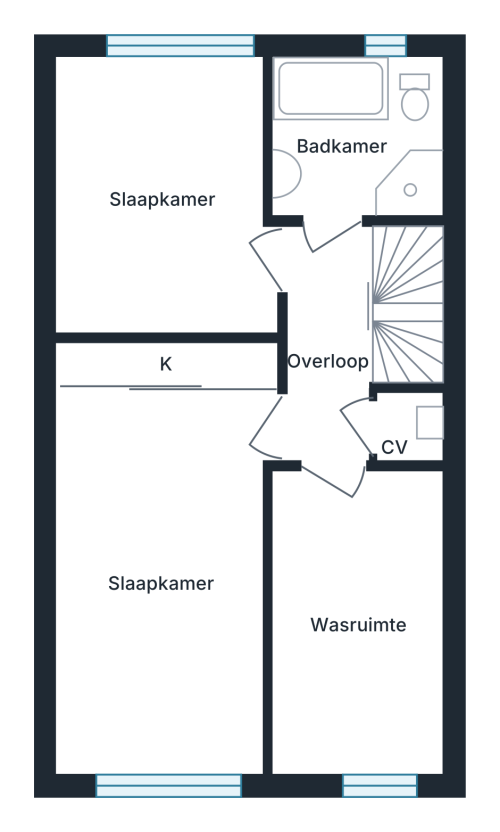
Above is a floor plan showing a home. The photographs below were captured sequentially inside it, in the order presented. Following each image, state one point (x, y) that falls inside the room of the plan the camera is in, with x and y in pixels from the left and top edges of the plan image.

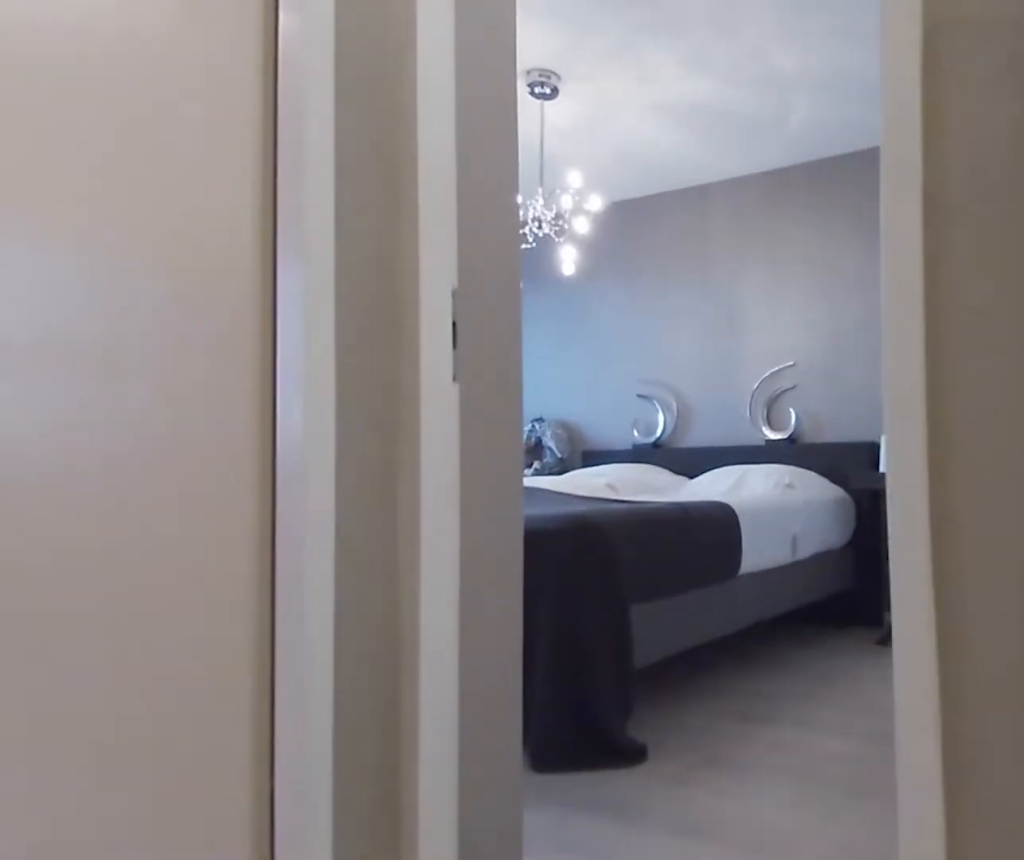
(328, 343)
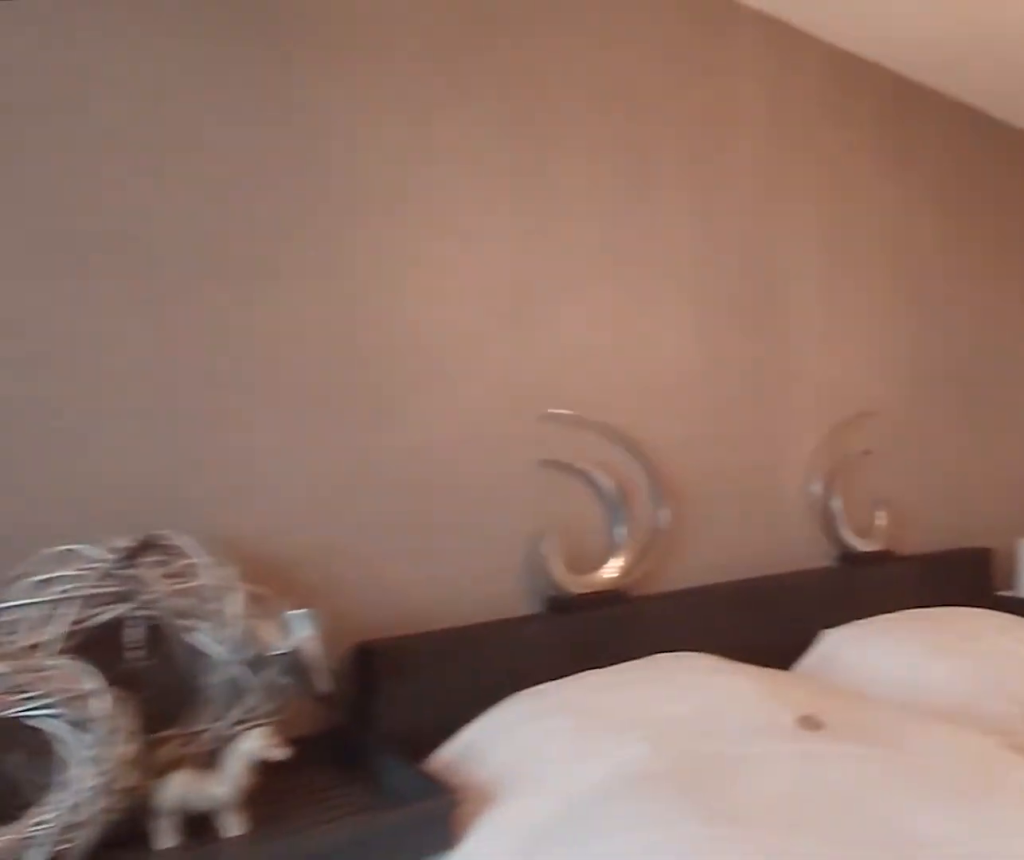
(162, 585)
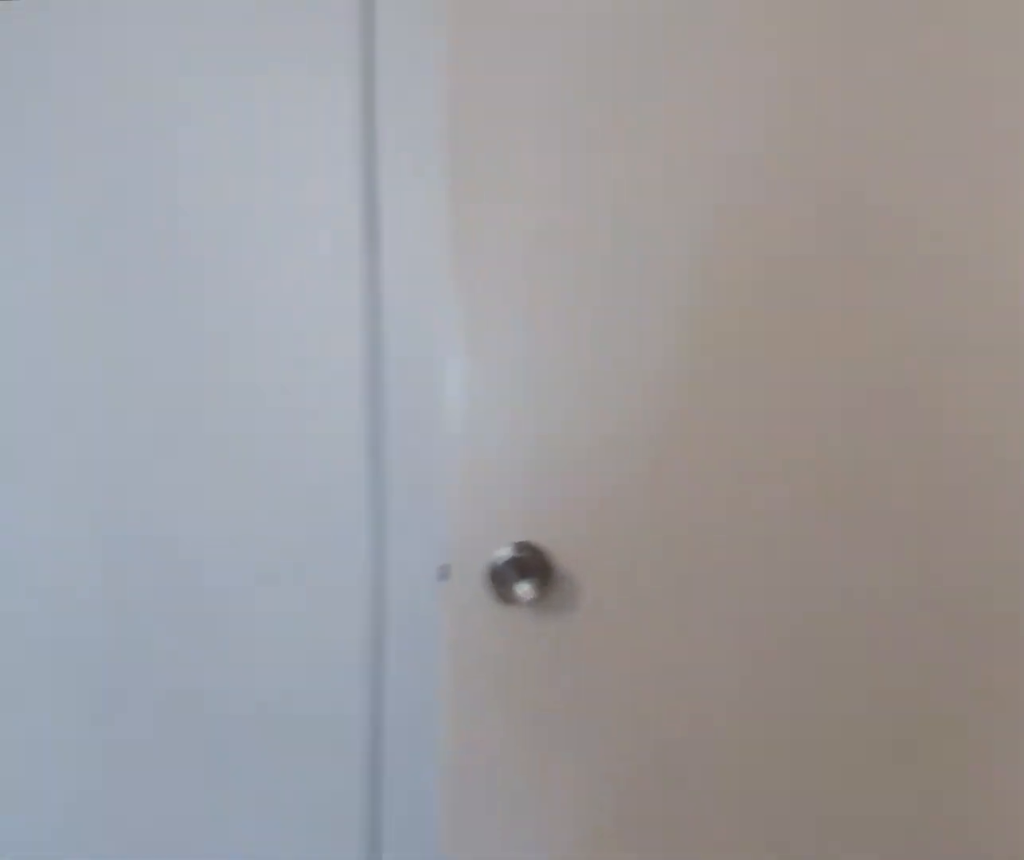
(162, 585)
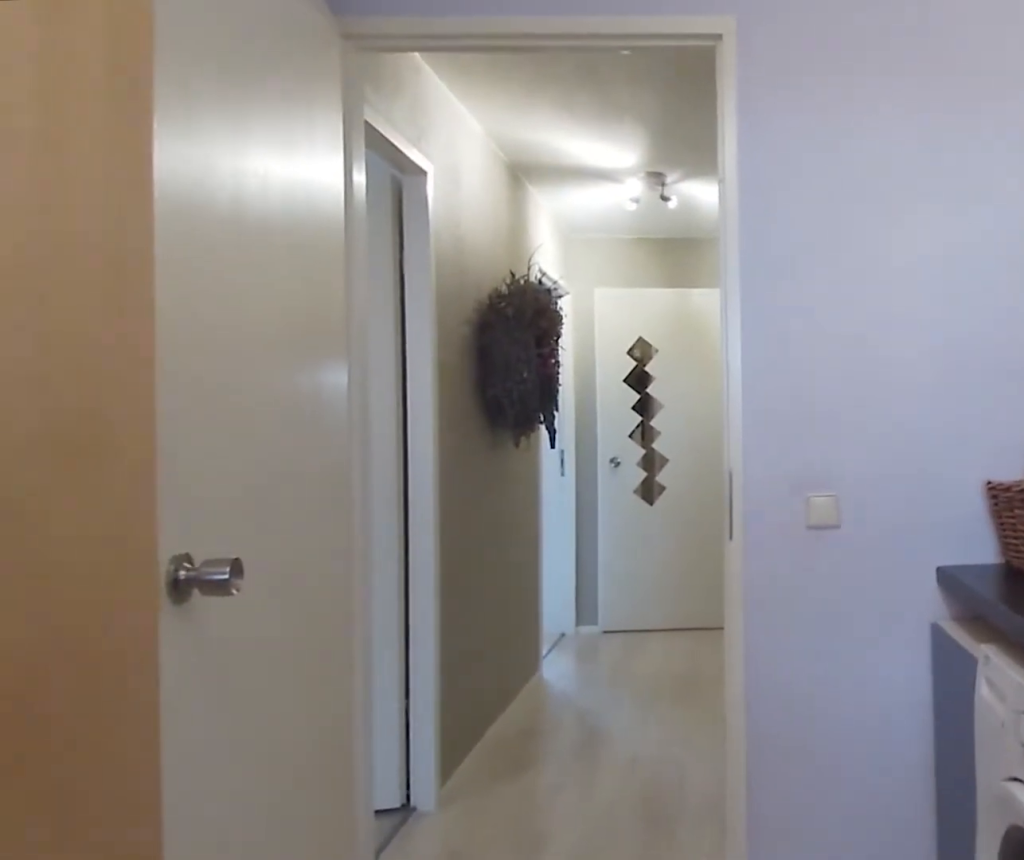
(354, 631)
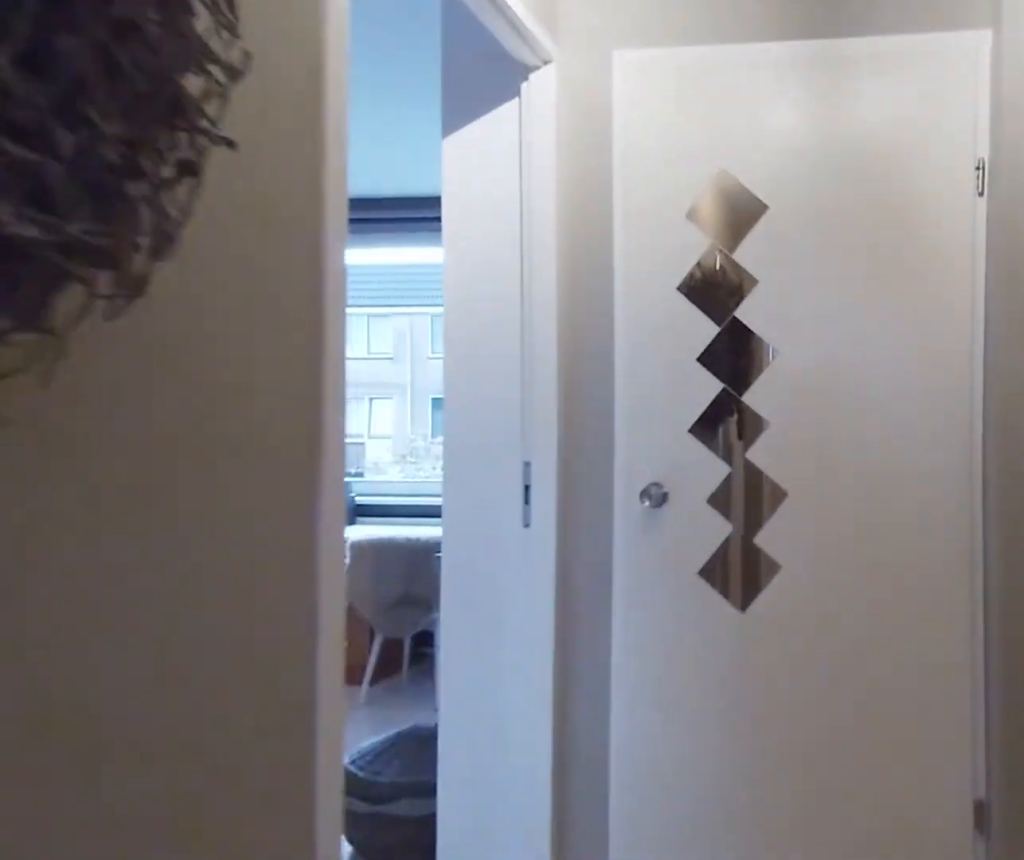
(328, 343)
